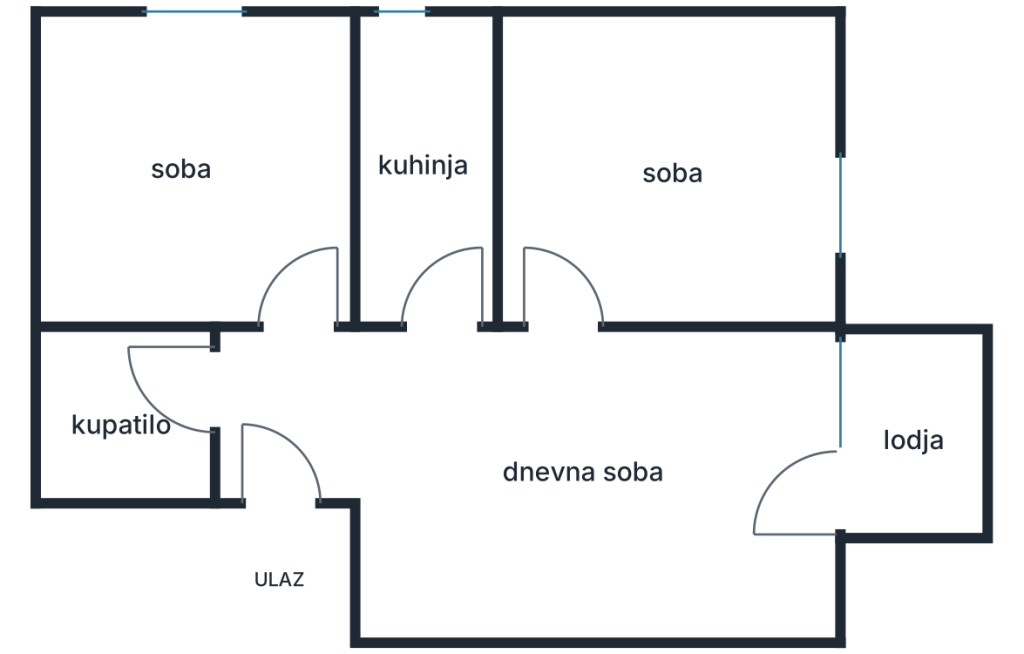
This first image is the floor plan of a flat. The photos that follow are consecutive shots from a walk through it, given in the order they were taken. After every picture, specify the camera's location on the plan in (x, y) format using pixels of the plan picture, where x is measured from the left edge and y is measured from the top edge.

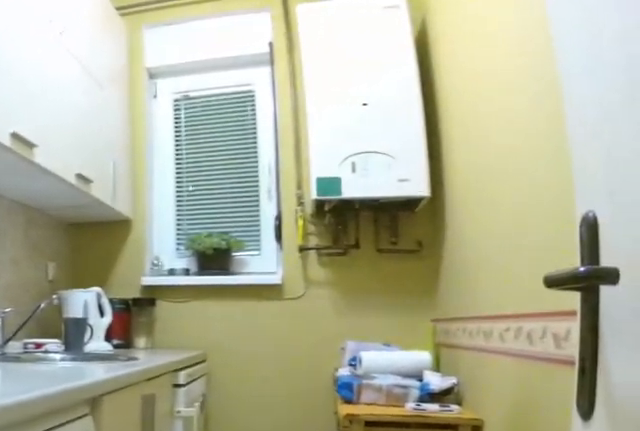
(468, 364)
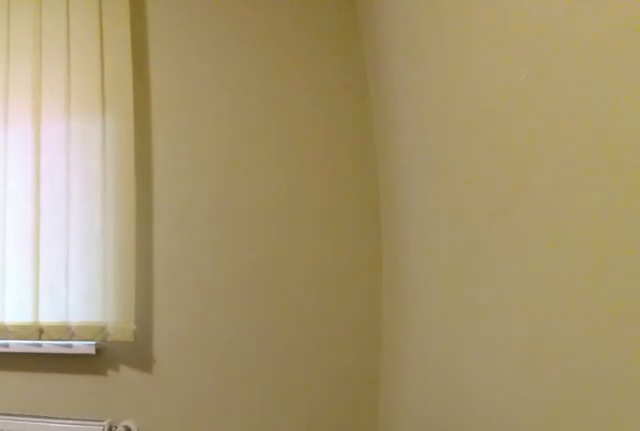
(295, 263)
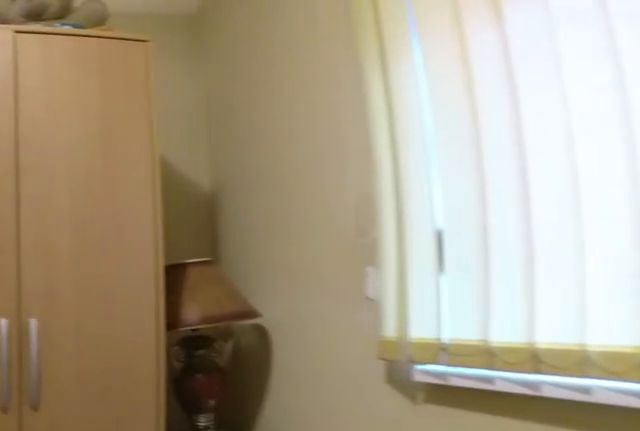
(316, 206)
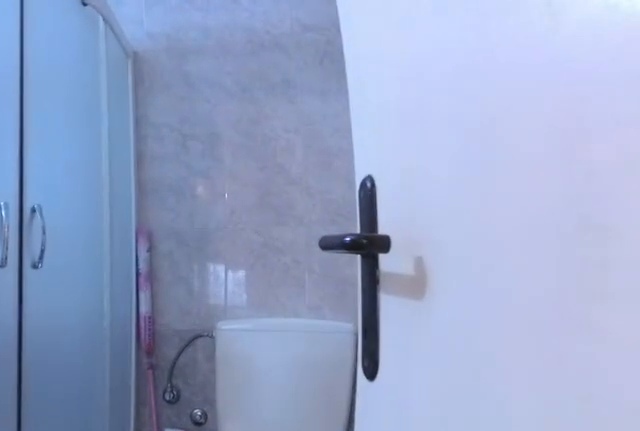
(249, 370)
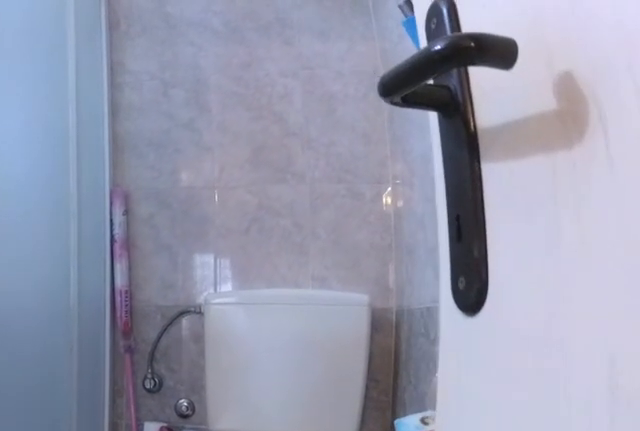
(201, 370)
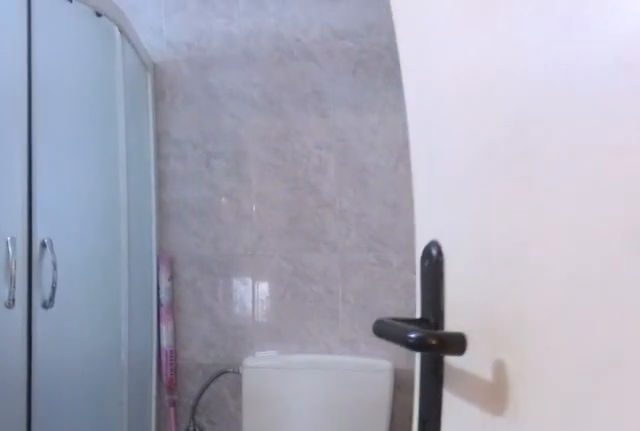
(242, 368)
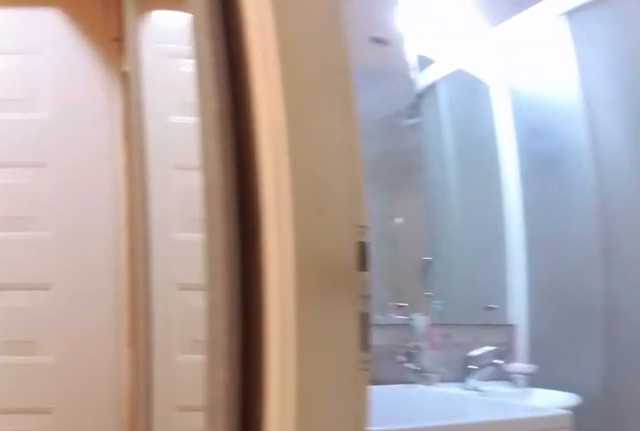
(259, 347)
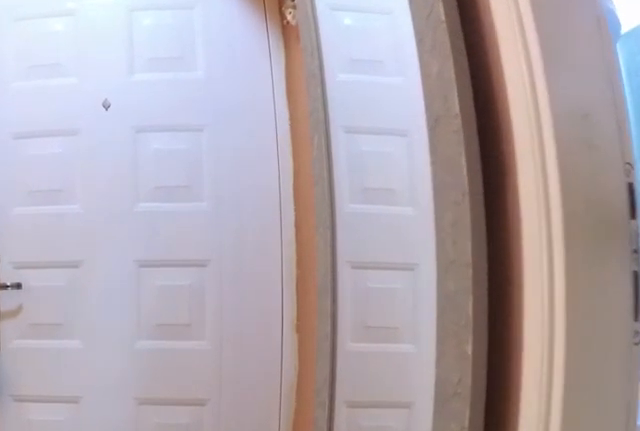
(256, 350)
